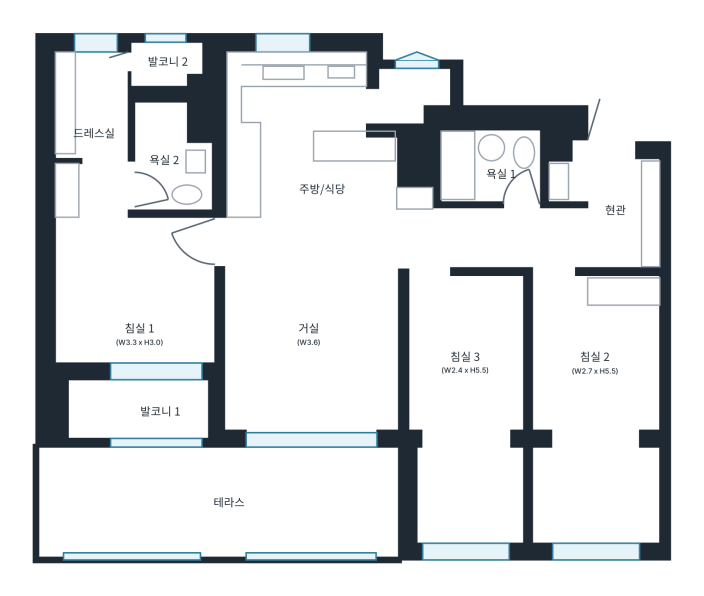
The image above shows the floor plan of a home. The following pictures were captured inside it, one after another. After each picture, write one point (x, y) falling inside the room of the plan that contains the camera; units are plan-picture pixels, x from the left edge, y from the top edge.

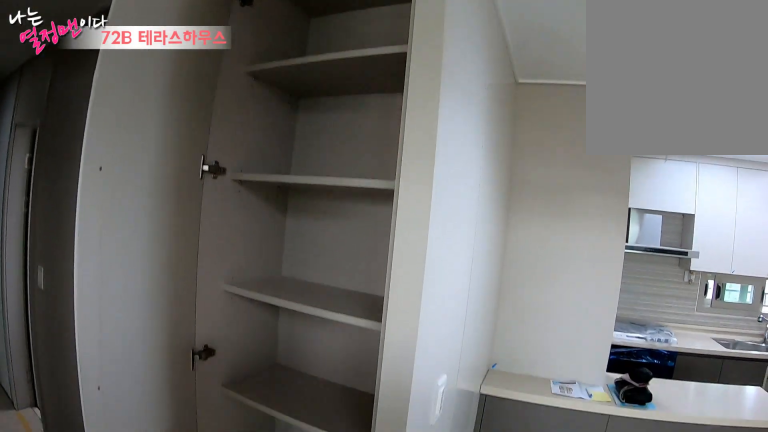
(315, 188)
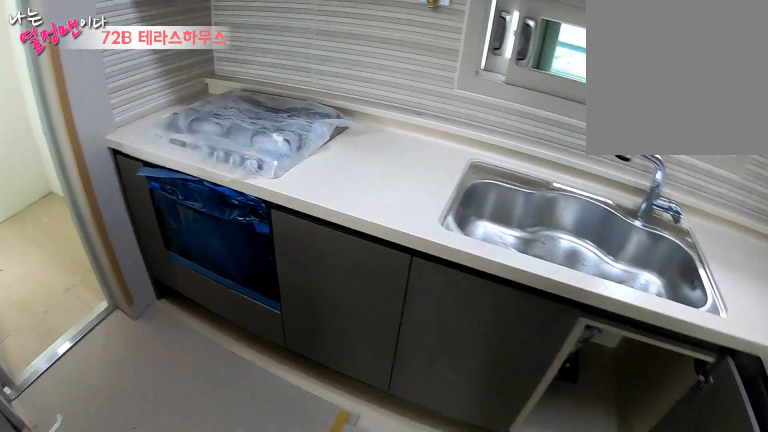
(315, 188)
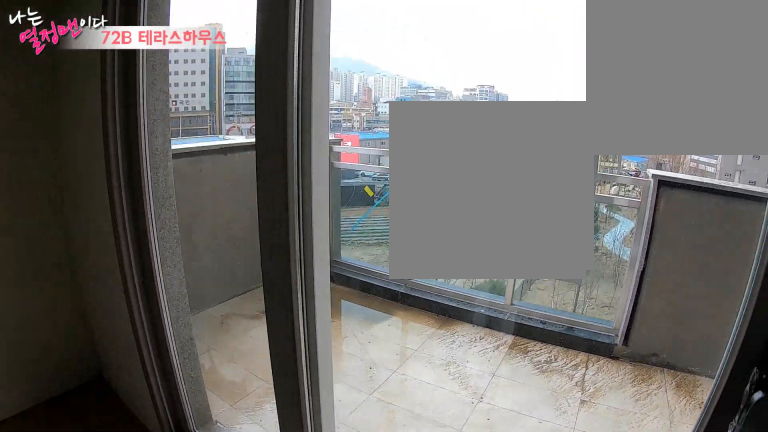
(139, 335)
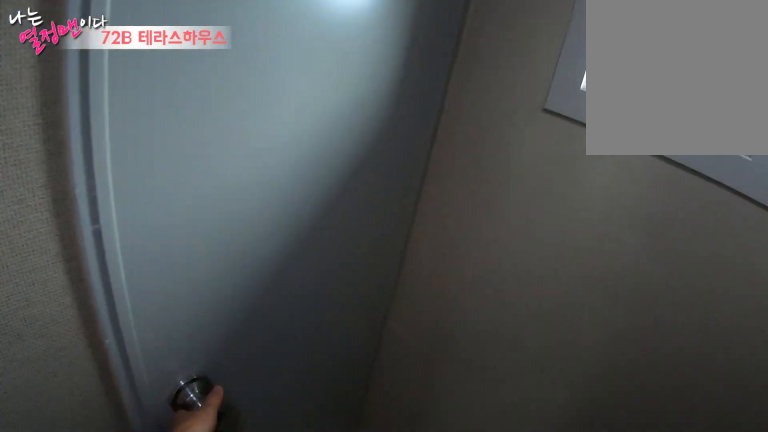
(91, 156)
